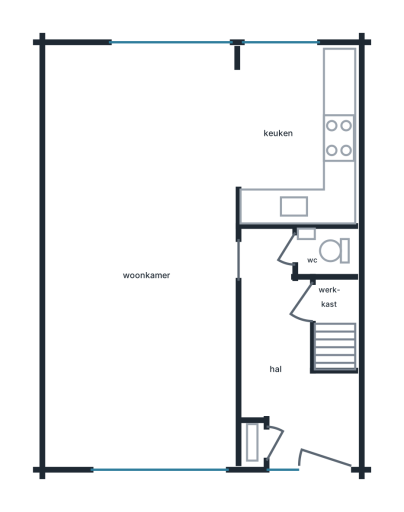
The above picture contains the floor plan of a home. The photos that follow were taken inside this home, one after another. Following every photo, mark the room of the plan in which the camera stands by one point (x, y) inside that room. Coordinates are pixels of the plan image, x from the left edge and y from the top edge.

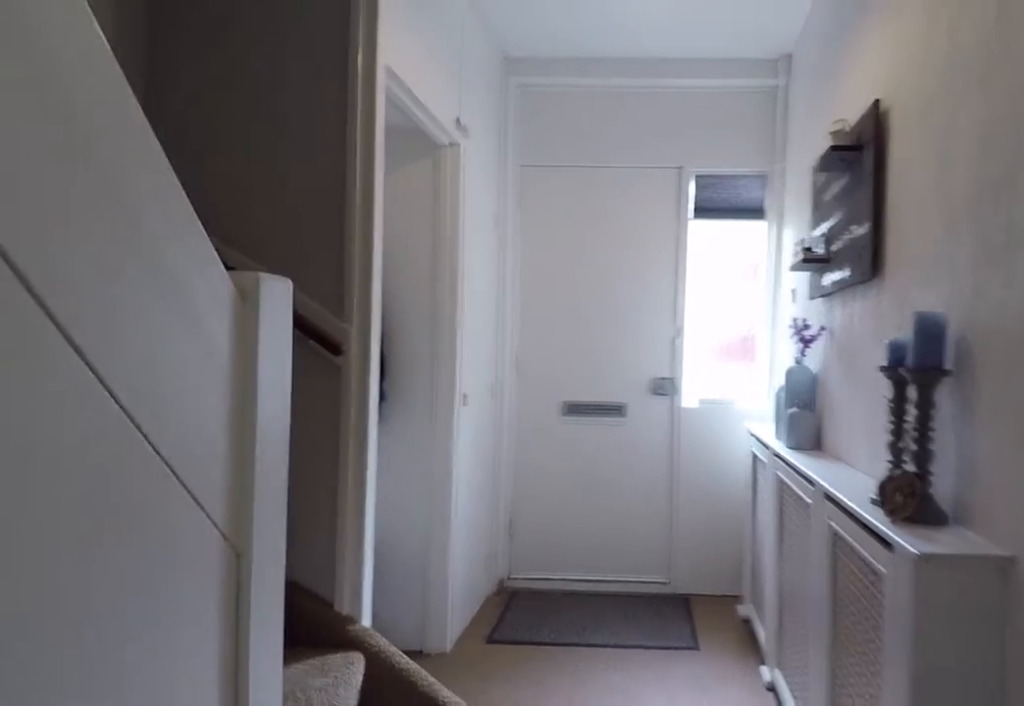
(289, 364)
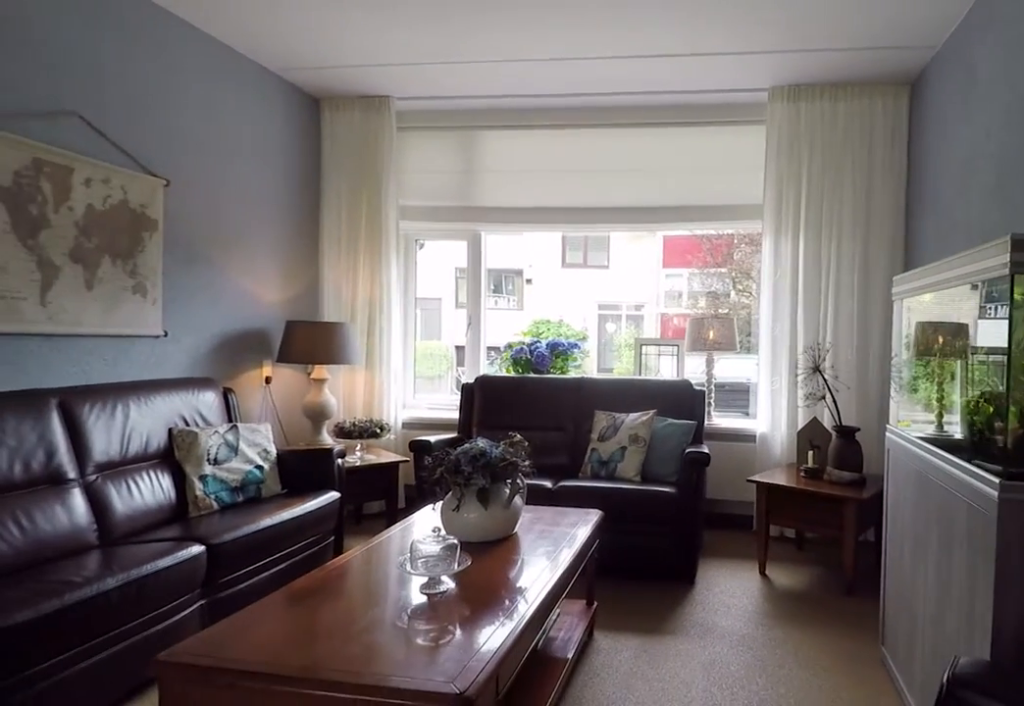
(146, 173)
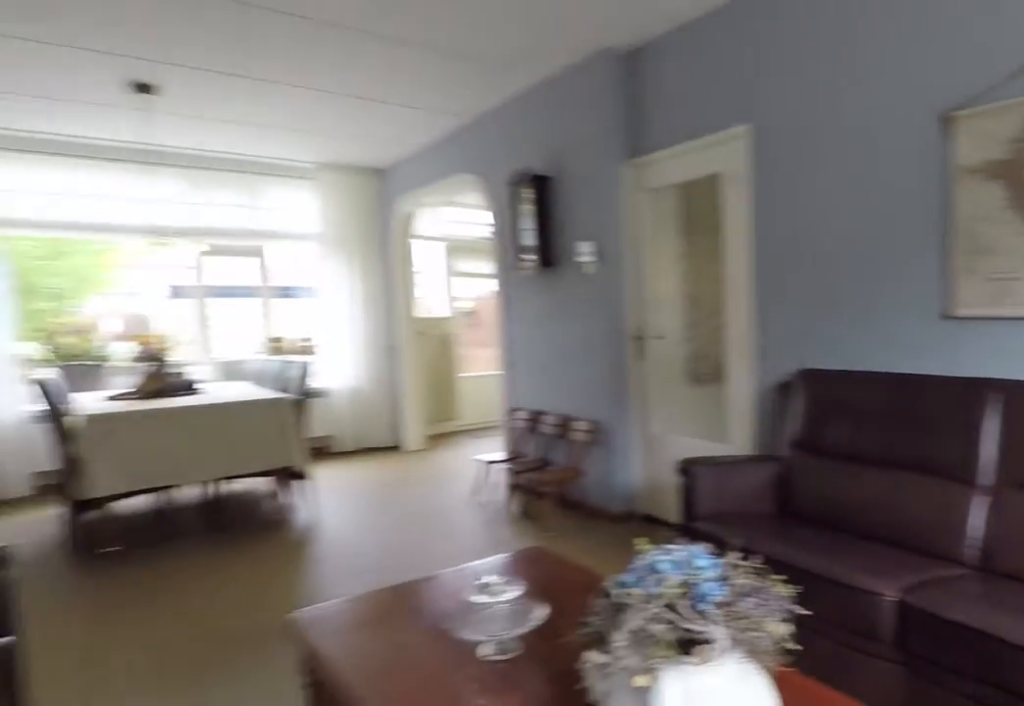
(146, 173)
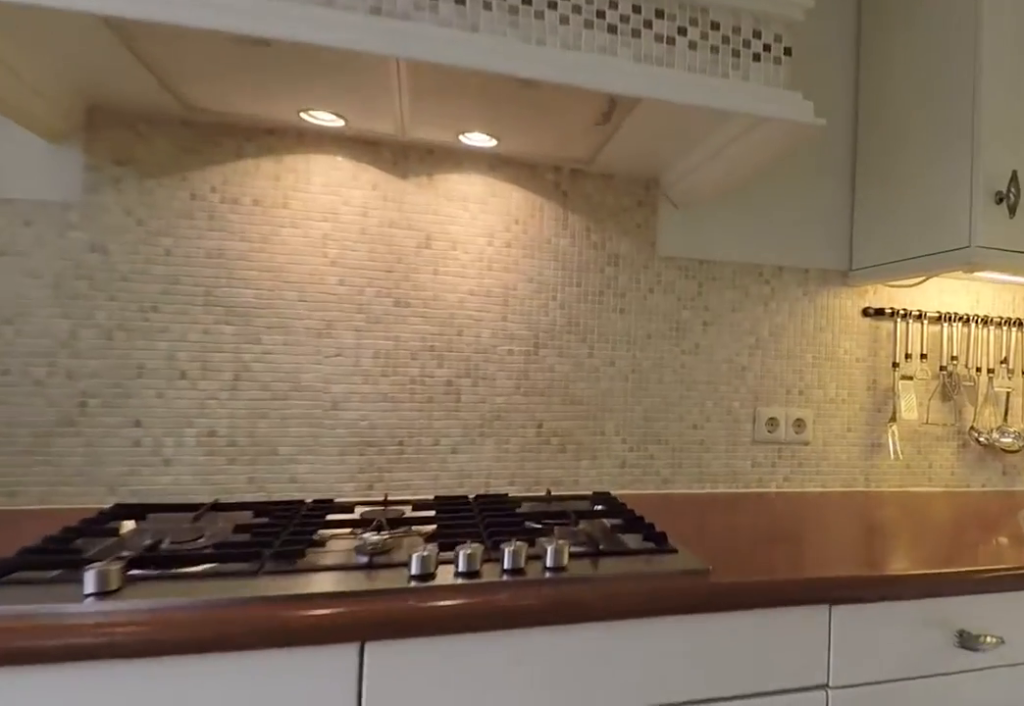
(295, 136)
